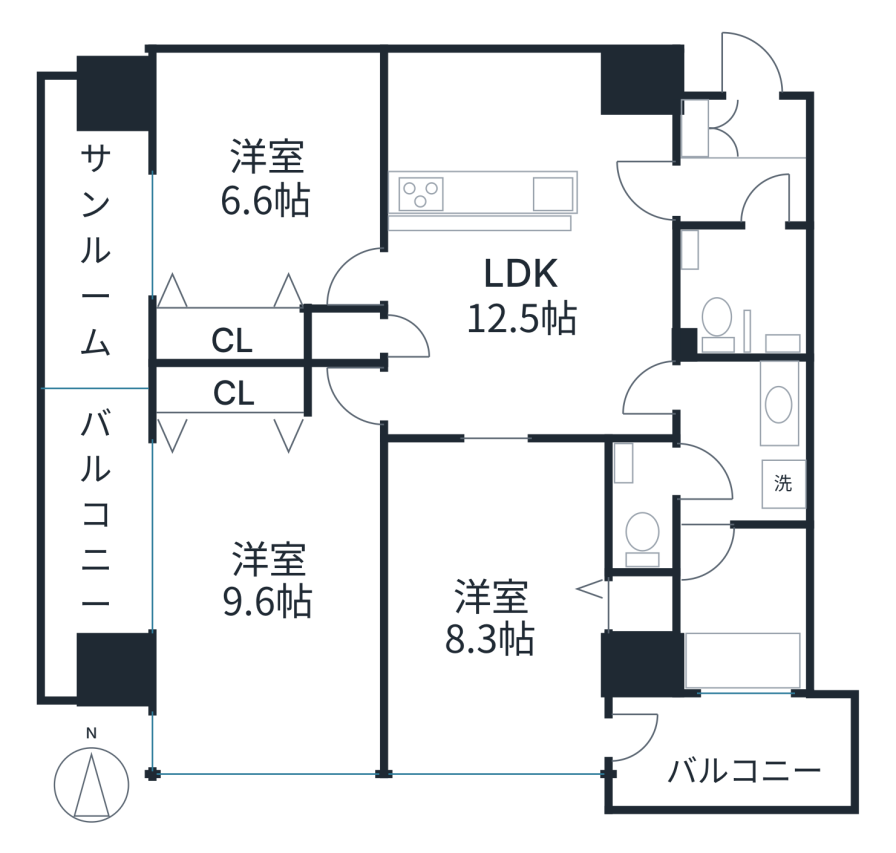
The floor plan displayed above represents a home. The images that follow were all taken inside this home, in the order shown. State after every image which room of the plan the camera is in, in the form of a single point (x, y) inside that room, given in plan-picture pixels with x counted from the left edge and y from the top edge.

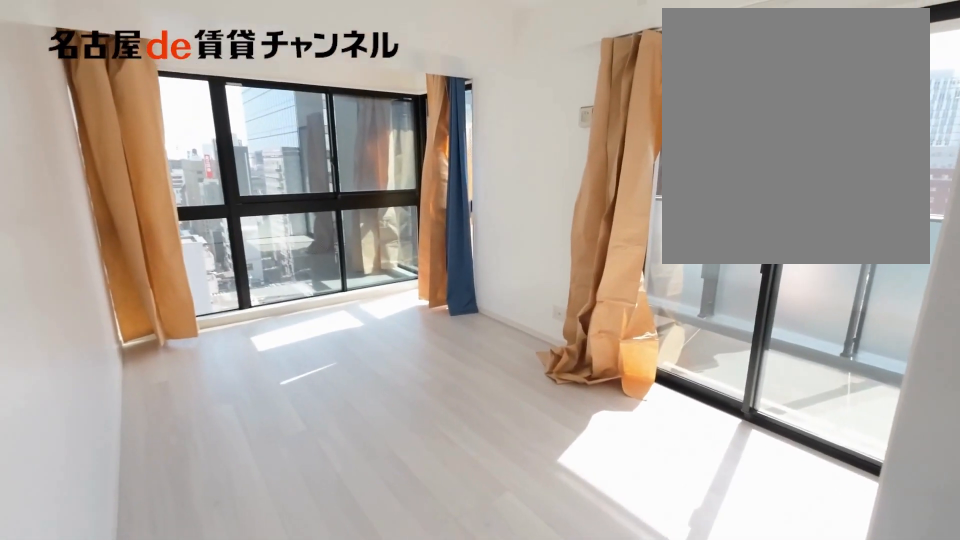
(279, 582)
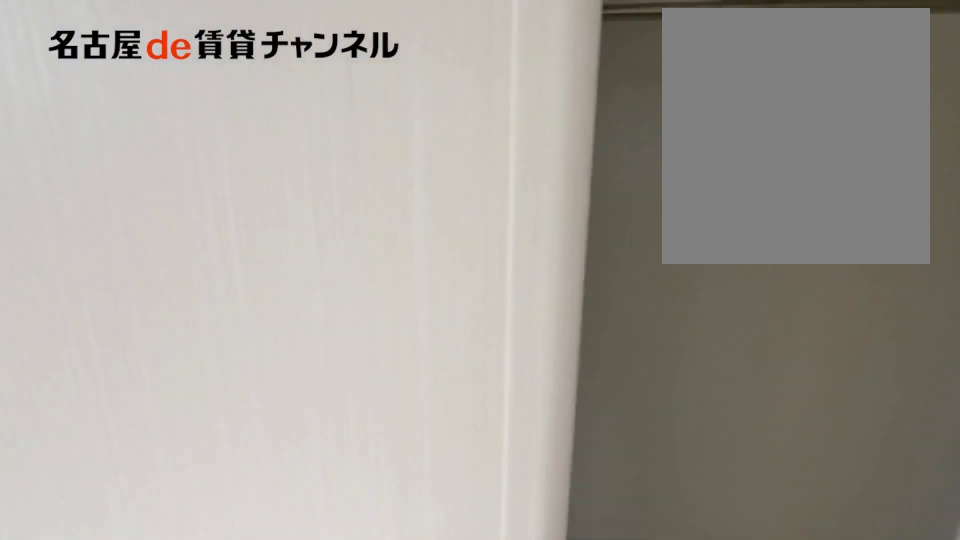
(279, 582)
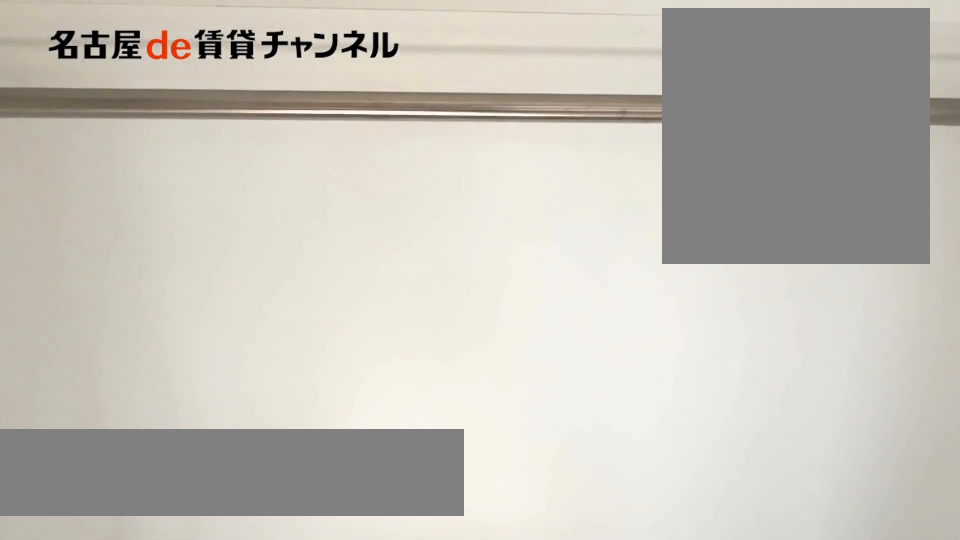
(234, 392)
